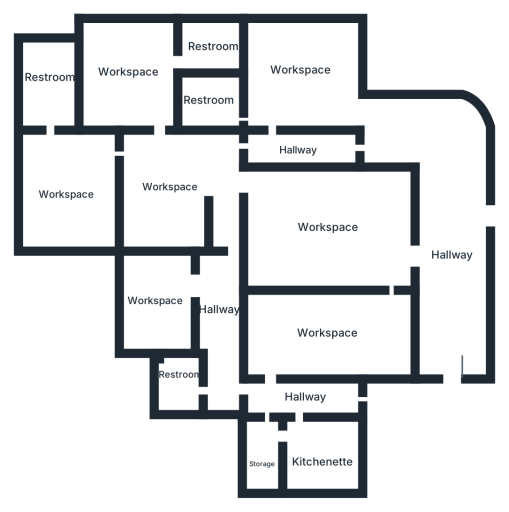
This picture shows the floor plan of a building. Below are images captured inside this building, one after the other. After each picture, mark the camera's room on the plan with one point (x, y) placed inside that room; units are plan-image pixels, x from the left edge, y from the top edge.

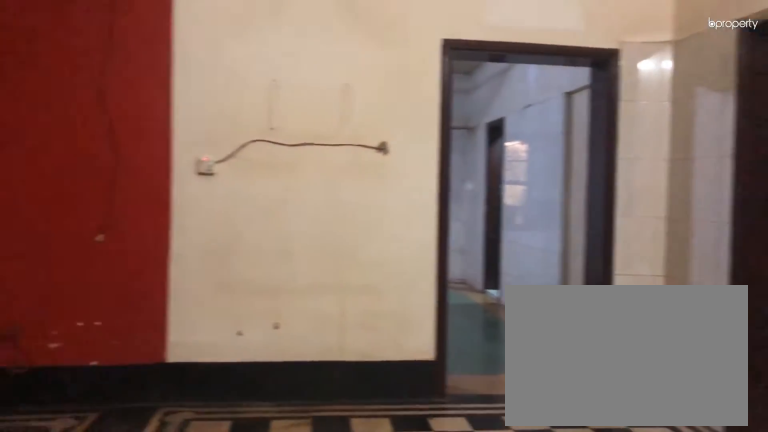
(175, 196)
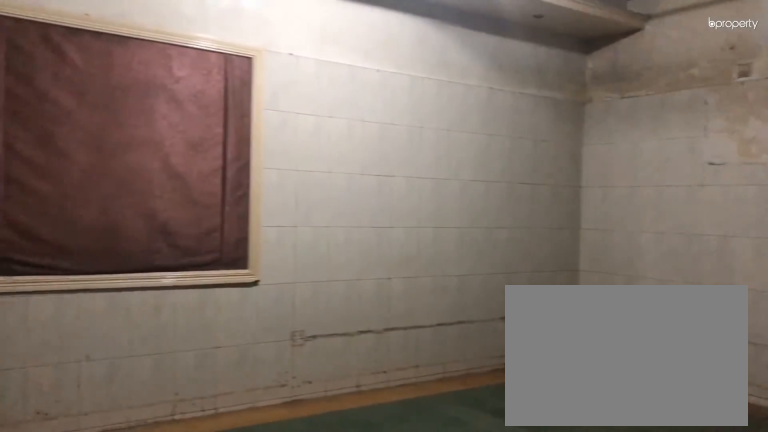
(68, 186)
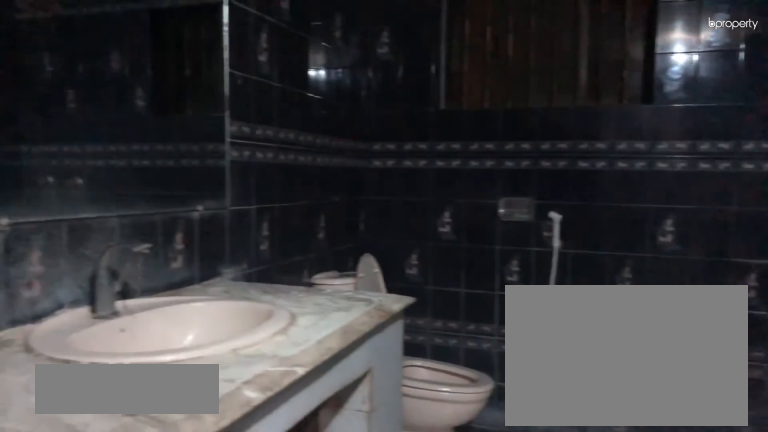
(47, 81)
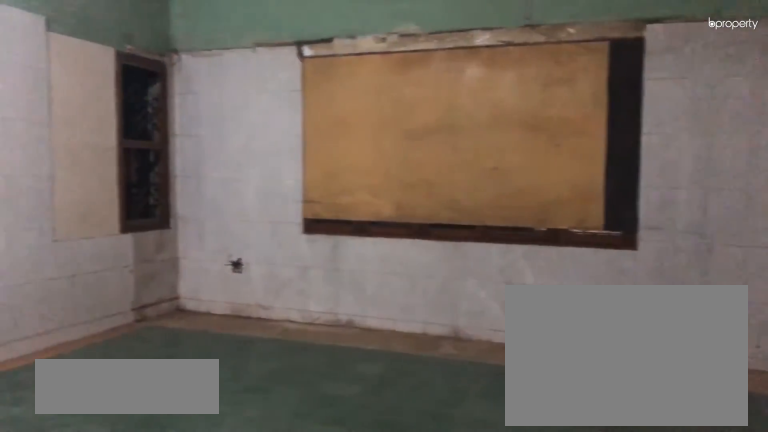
(132, 76)
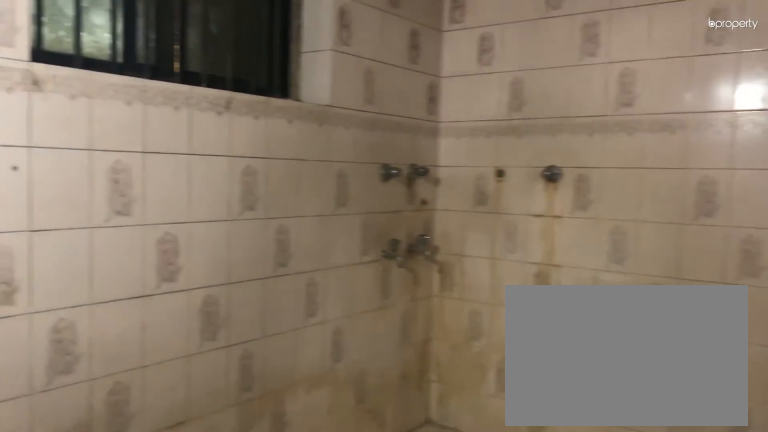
(212, 45)
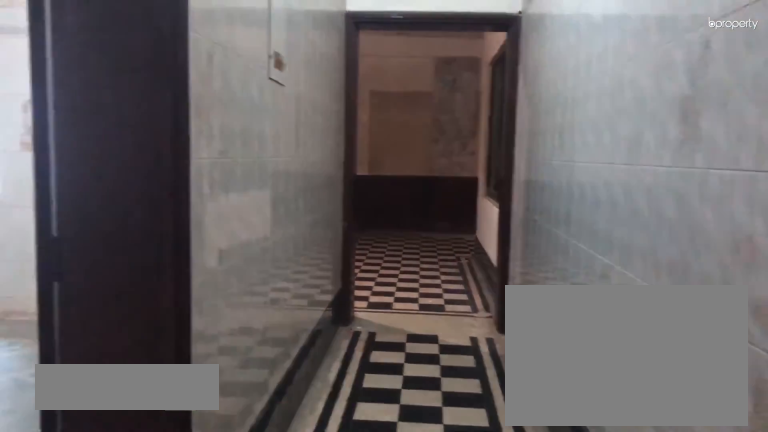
(291, 148)
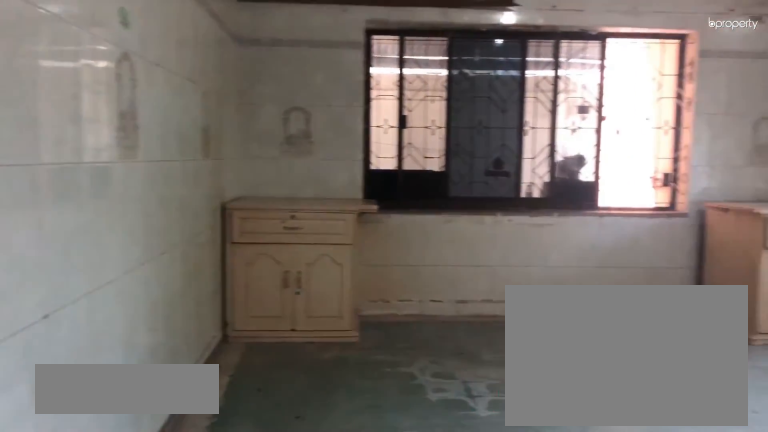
(297, 74)
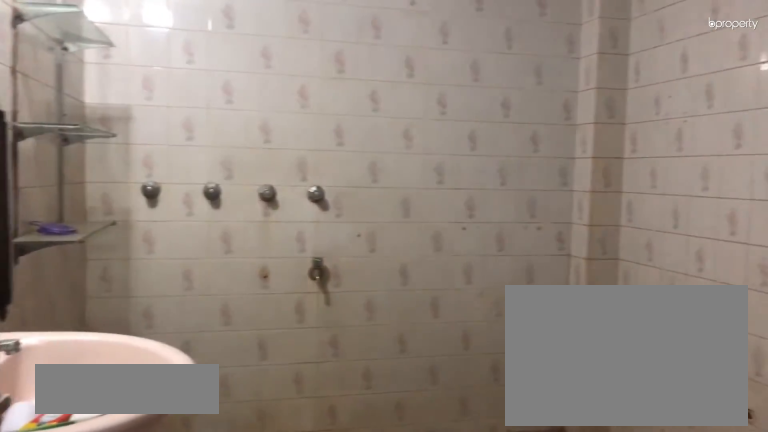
(209, 101)
